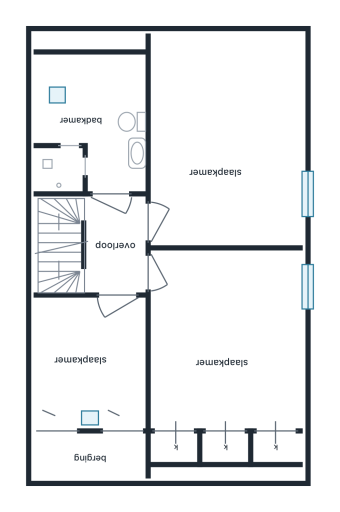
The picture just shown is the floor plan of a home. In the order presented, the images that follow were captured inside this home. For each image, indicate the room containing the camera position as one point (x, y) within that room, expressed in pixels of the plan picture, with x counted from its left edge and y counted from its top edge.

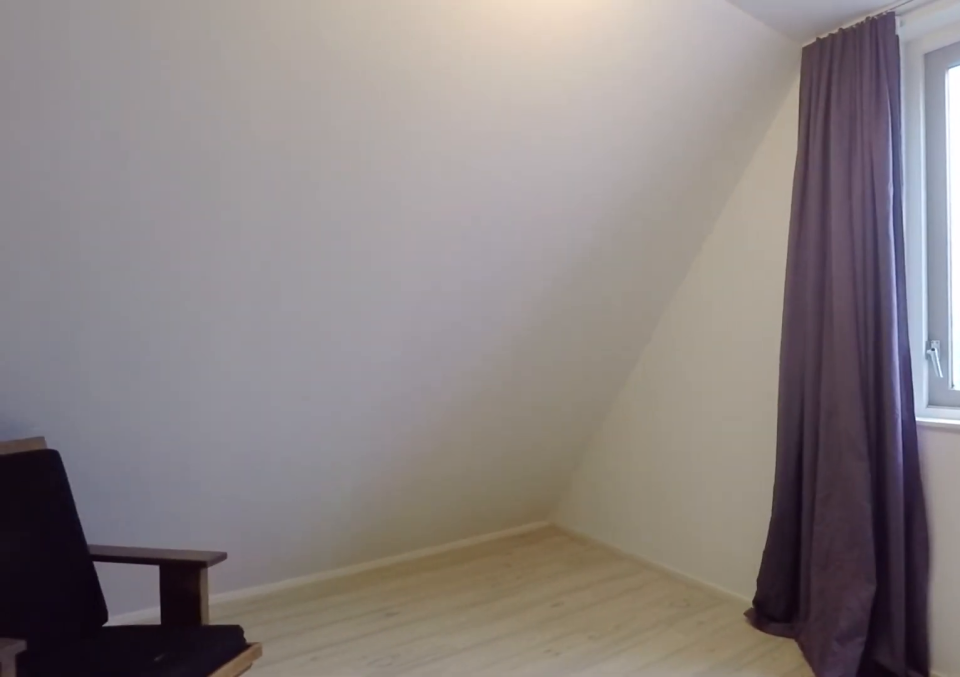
(225, 169)
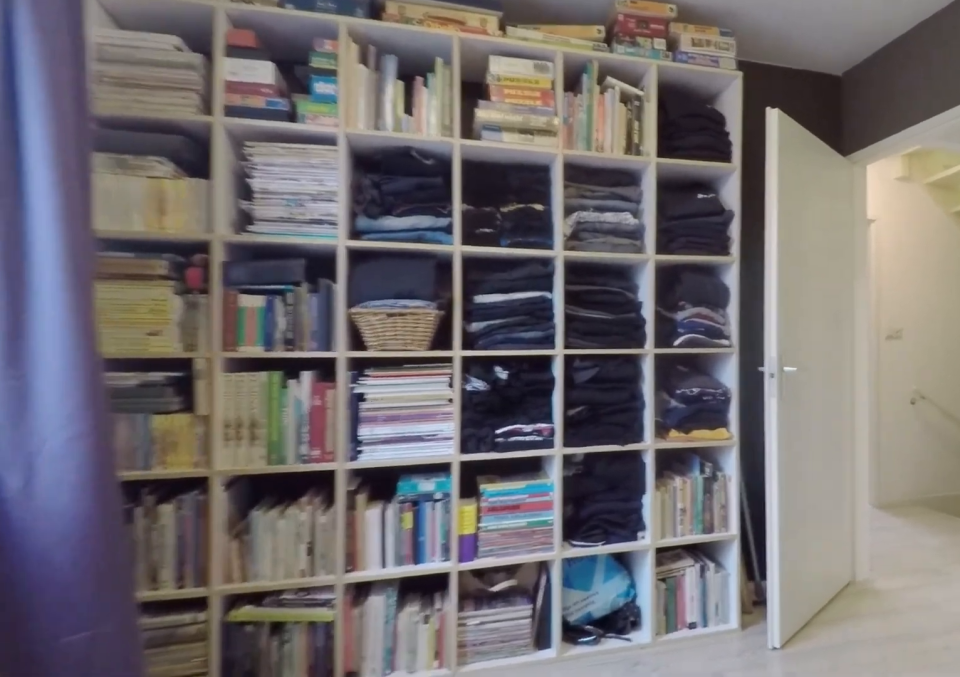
(225, 169)
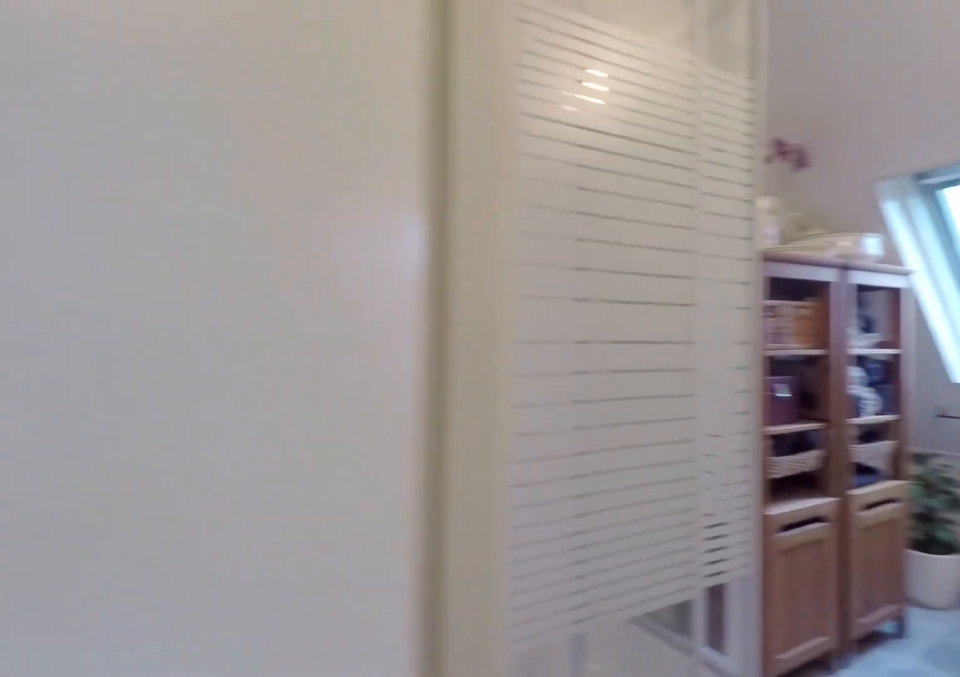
(115, 244)
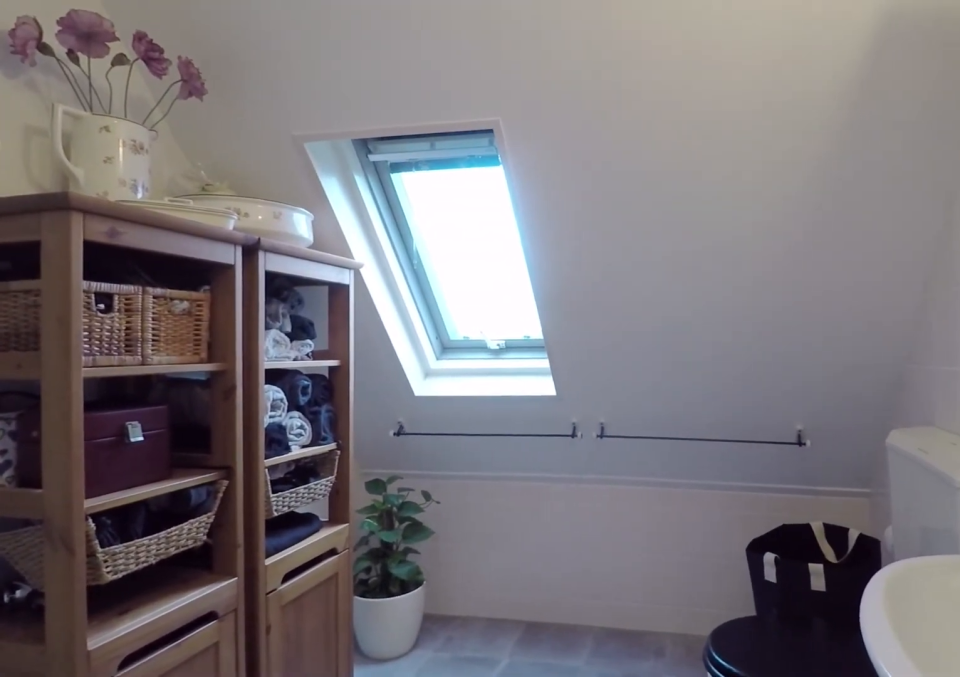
(91, 143)
